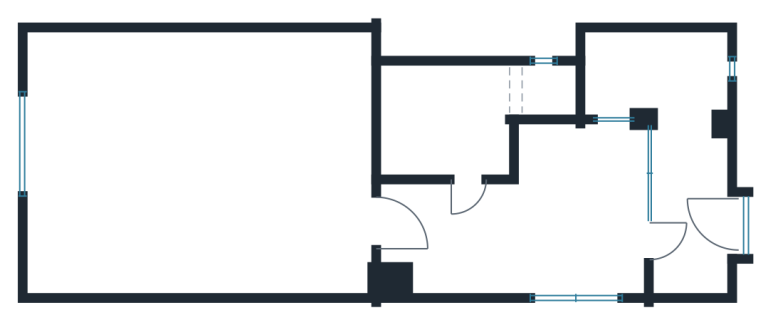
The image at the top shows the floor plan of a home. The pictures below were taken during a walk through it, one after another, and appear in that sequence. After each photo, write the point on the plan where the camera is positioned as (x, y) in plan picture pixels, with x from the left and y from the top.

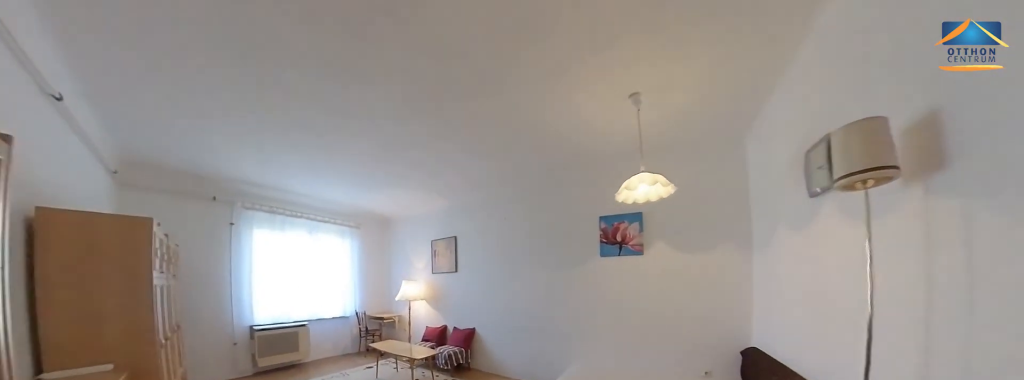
(295, 232)
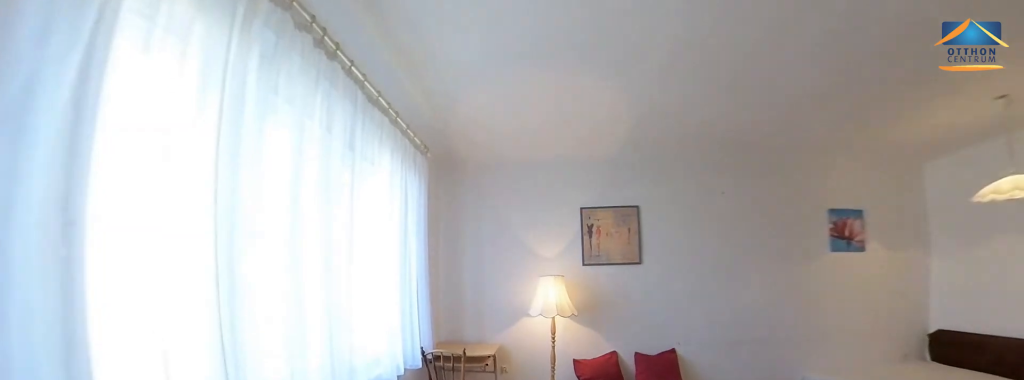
(89, 232)
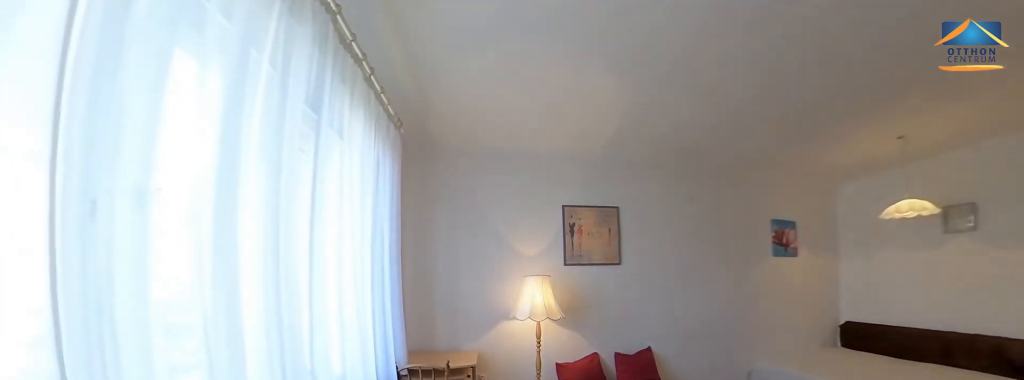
(72, 217)
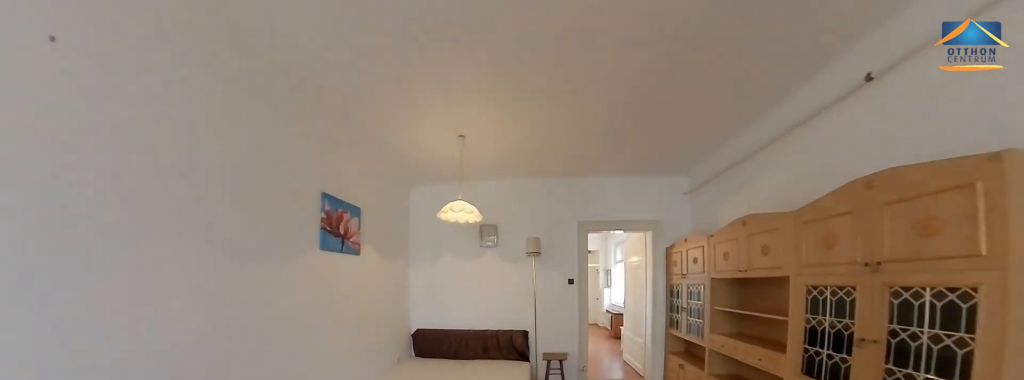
(179, 152)
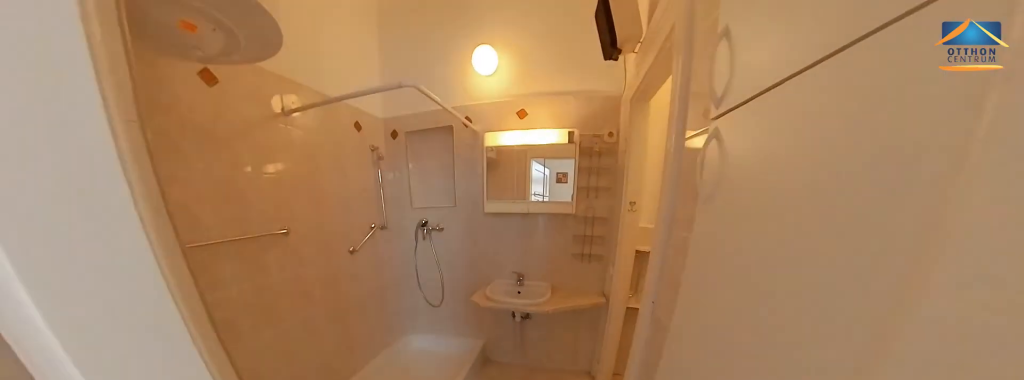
(472, 198)
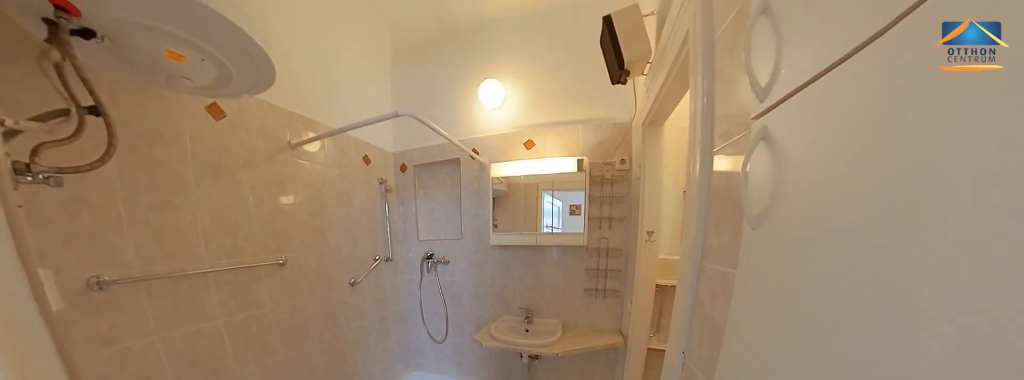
(472, 144)
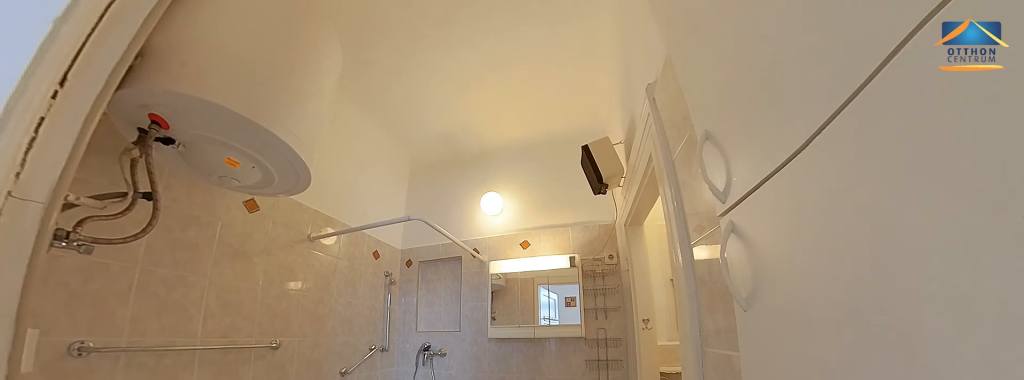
(472, 123)
